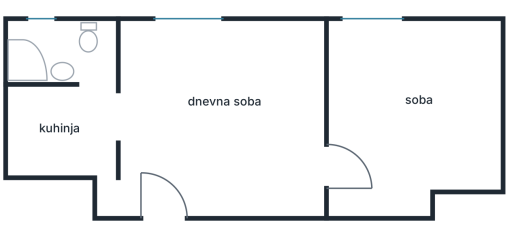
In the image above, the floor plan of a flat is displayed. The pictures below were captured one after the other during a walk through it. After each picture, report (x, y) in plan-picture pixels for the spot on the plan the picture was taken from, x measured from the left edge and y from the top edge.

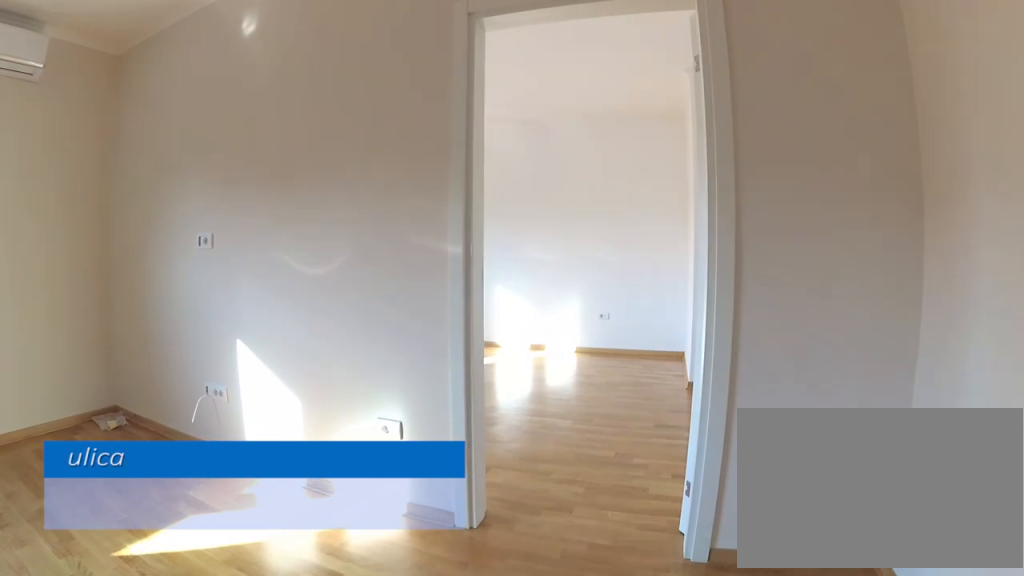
(249, 187)
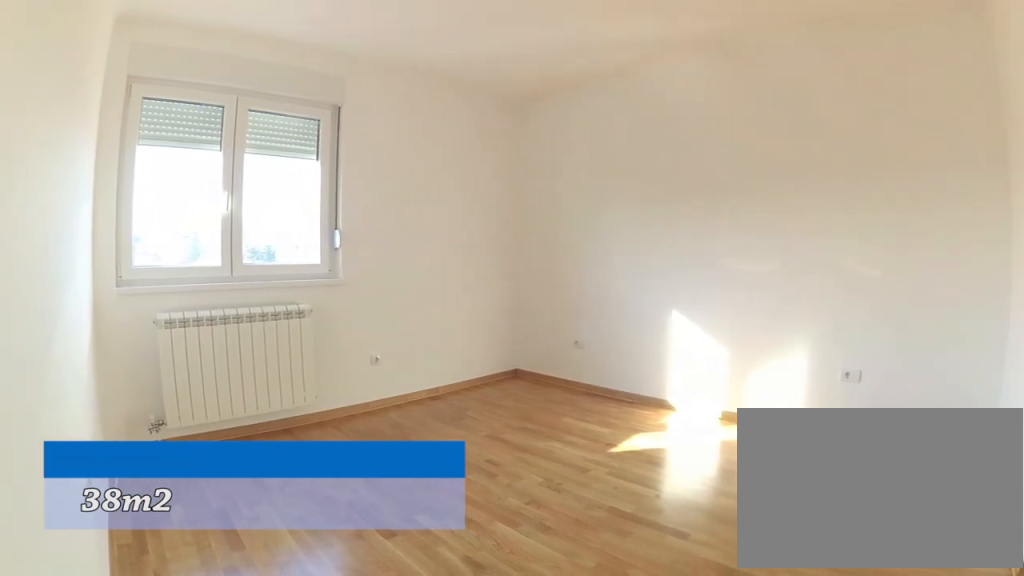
(346, 184)
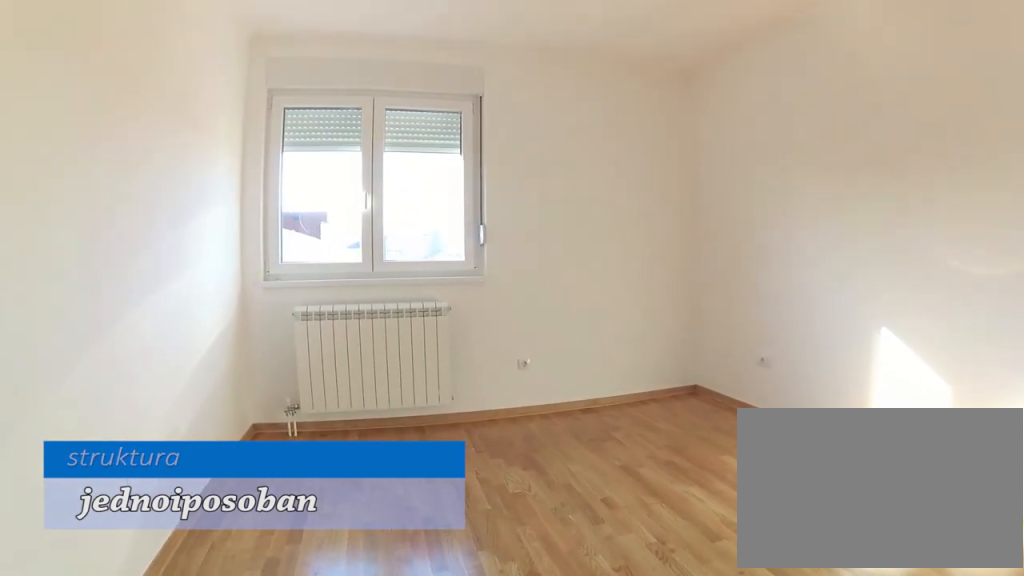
(369, 184)
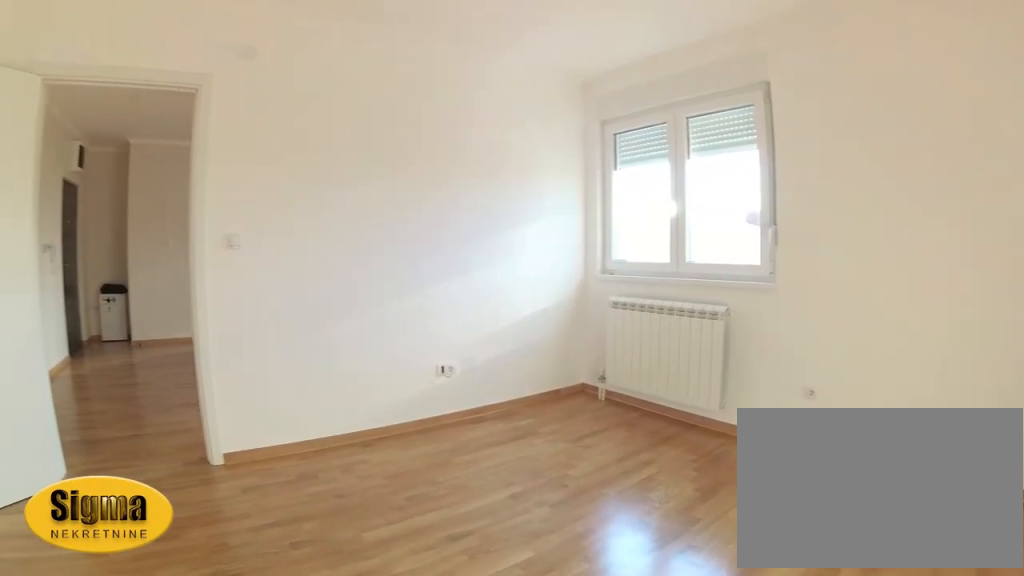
(479, 150)
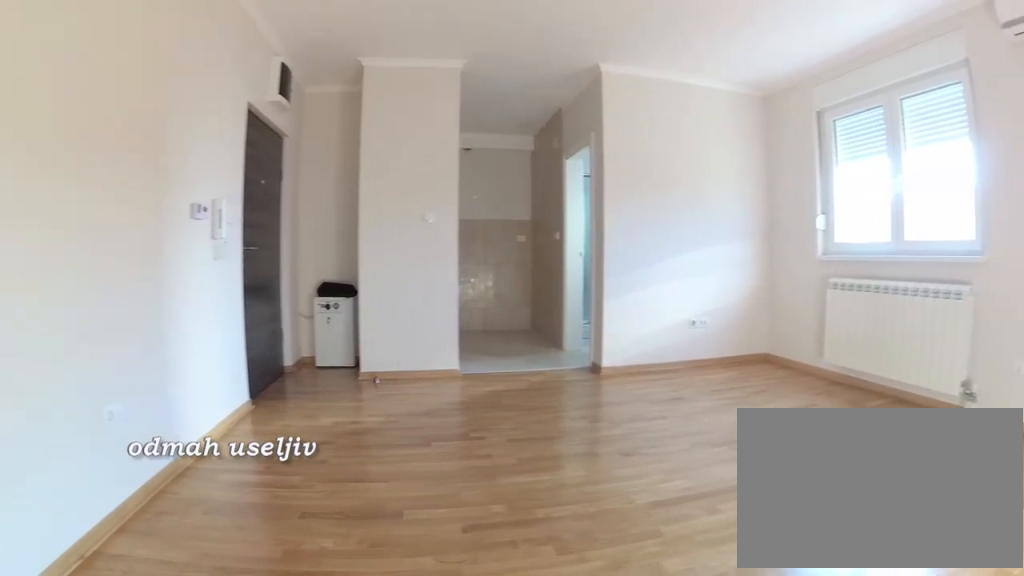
(330, 165)
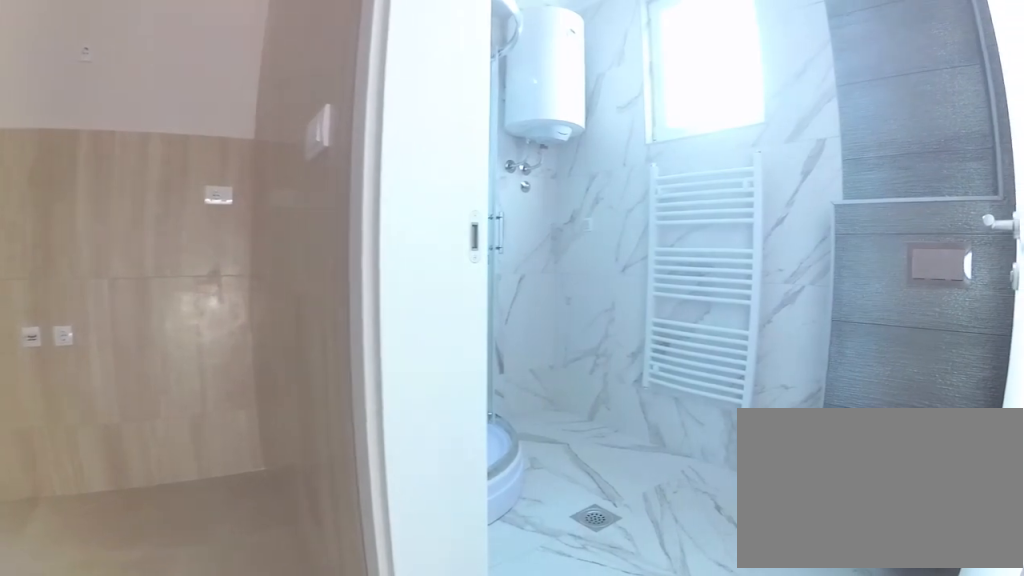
(107, 116)
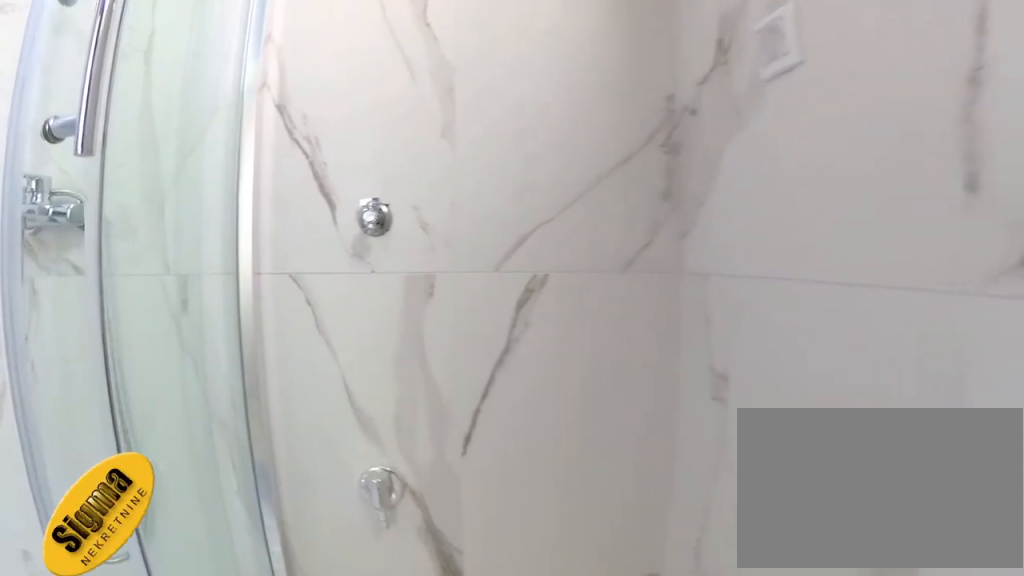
(62, 44)
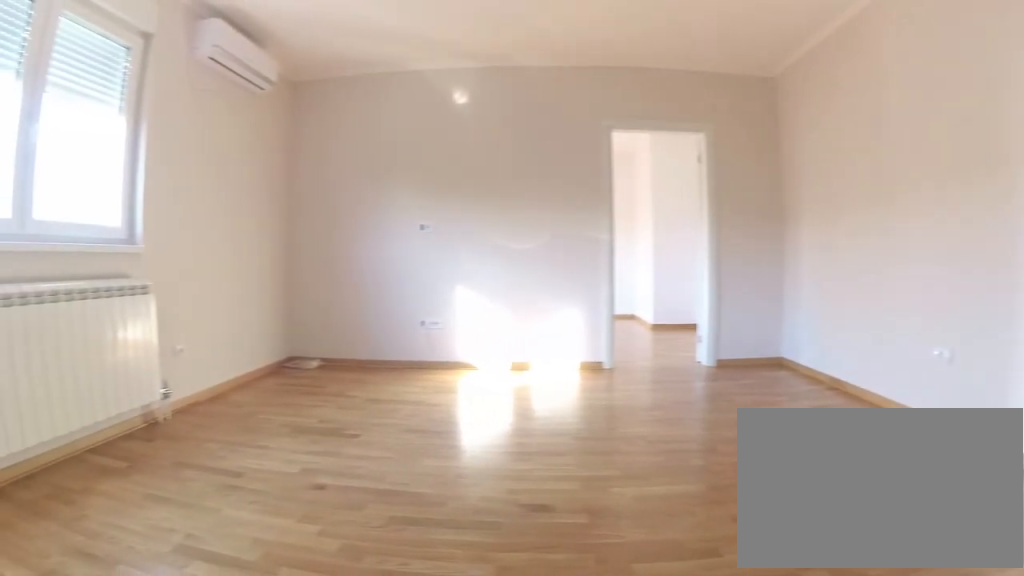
(97, 109)
